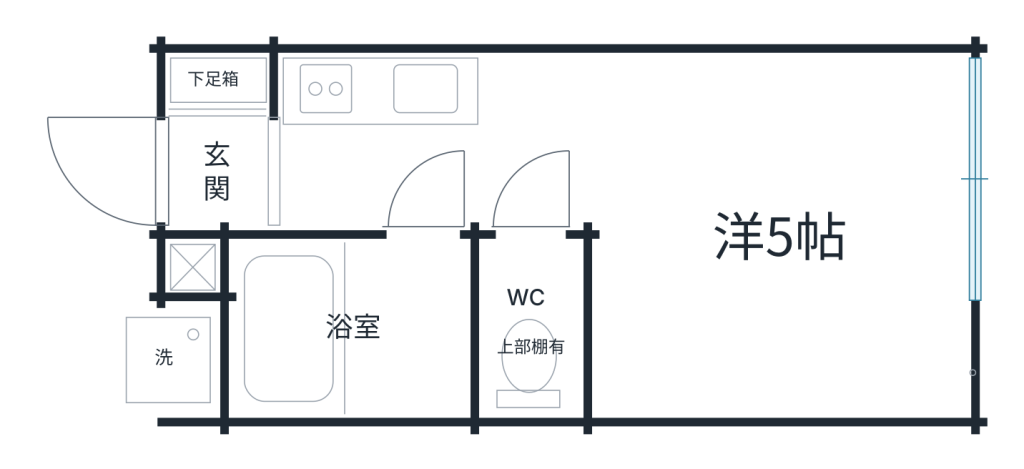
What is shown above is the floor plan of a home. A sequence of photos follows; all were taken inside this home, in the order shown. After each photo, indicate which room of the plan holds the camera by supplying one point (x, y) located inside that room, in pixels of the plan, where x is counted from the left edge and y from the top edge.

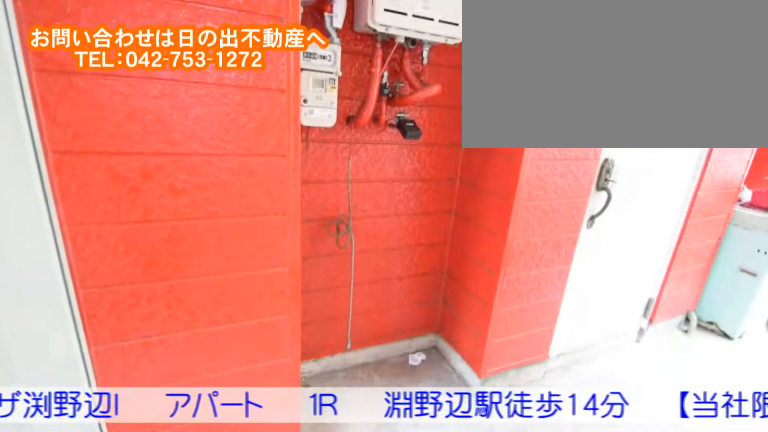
(128, 371)
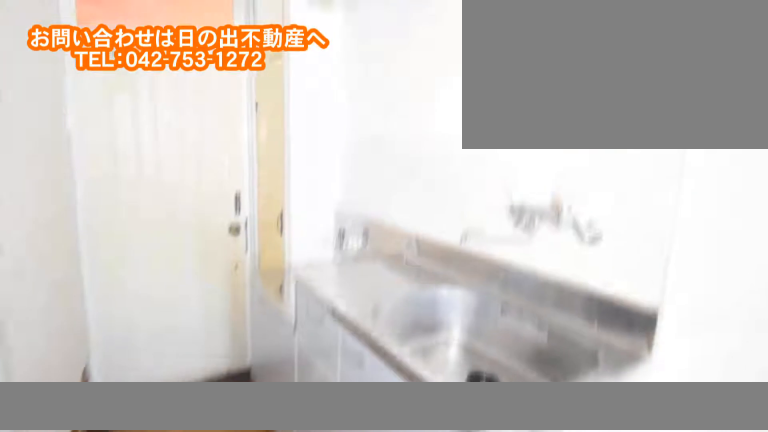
(374, 174)
